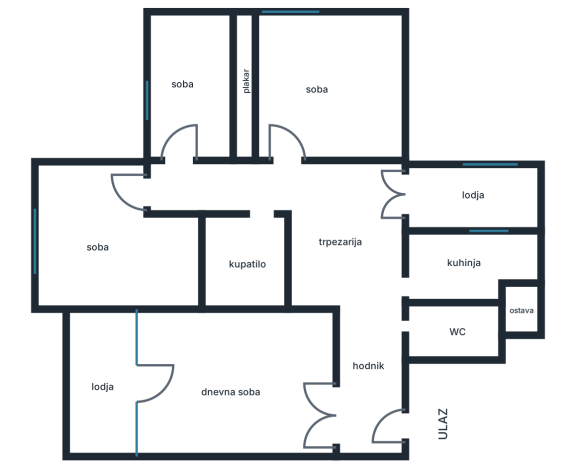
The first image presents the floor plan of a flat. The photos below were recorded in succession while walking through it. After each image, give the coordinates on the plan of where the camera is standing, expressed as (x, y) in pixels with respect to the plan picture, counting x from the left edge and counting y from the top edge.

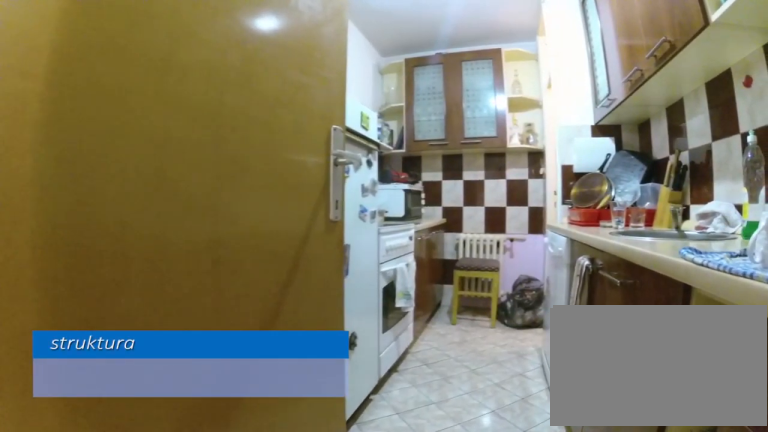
(369, 286)
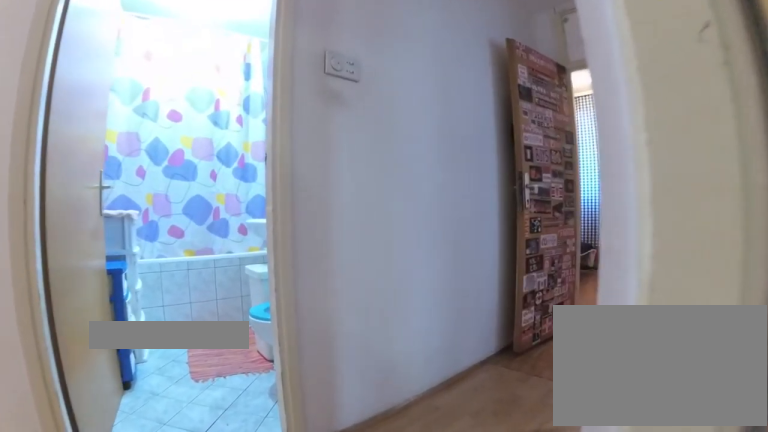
(298, 134)
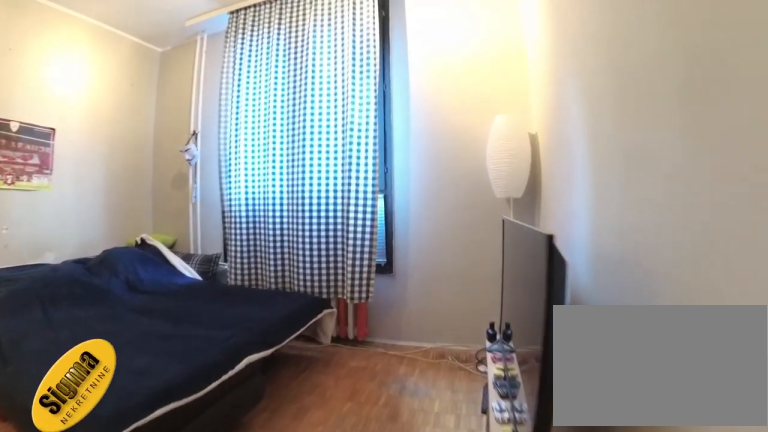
(144, 194)
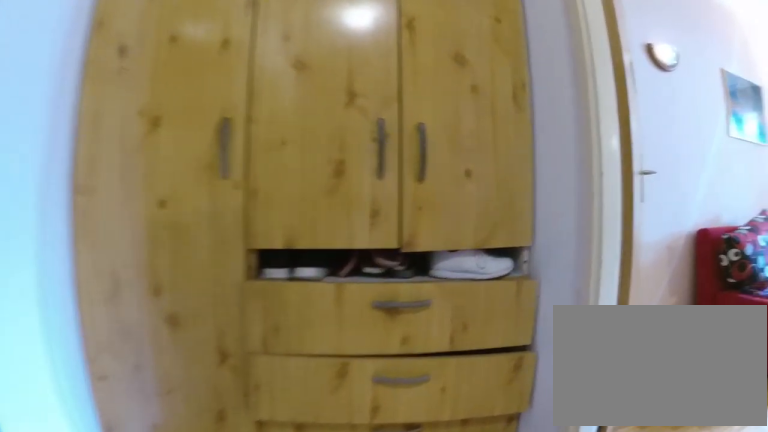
(368, 339)
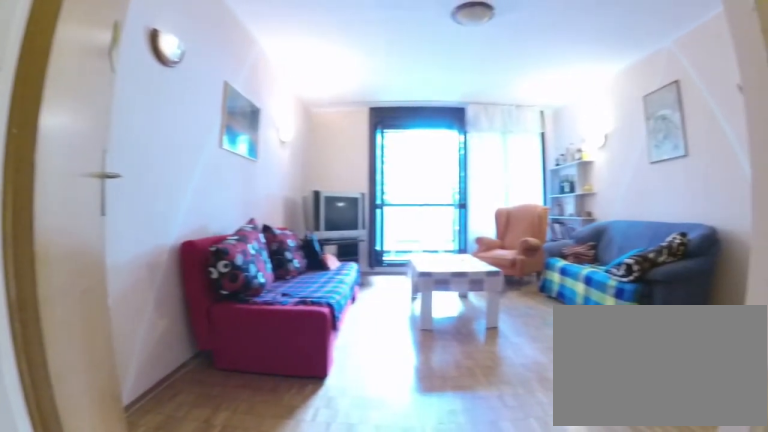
(374, 382)
